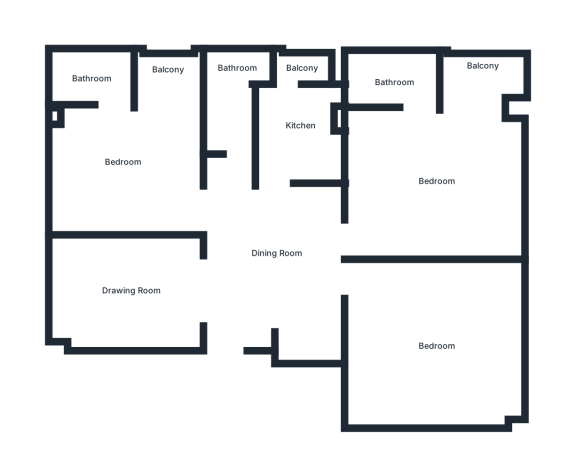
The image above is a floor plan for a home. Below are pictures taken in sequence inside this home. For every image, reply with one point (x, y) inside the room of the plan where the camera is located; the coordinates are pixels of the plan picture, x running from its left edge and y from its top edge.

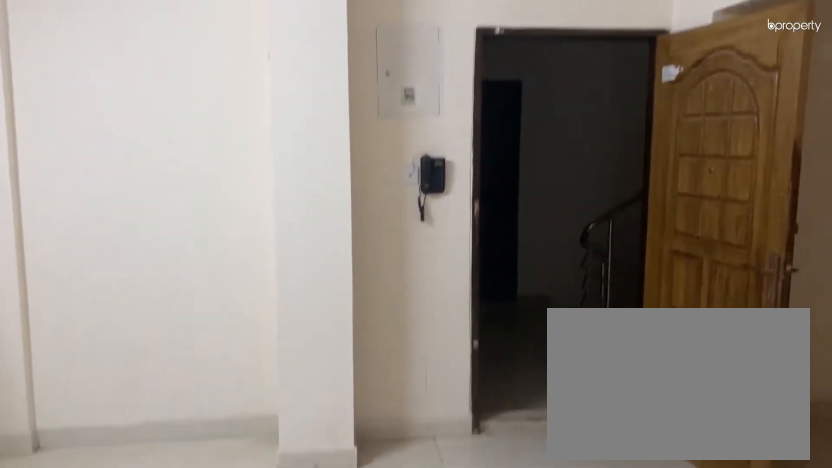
(266, 260)
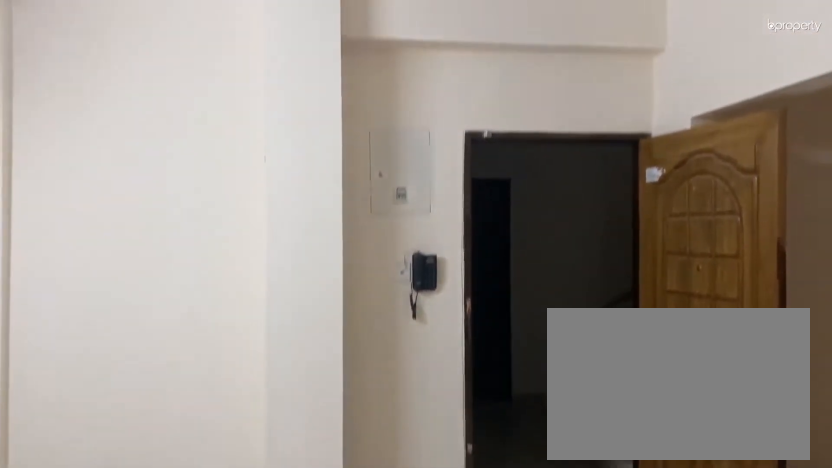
(266, 260)
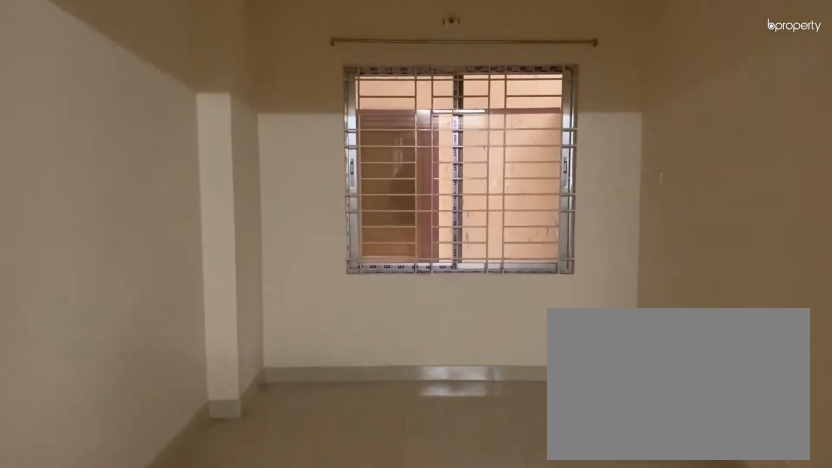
(131, 284)
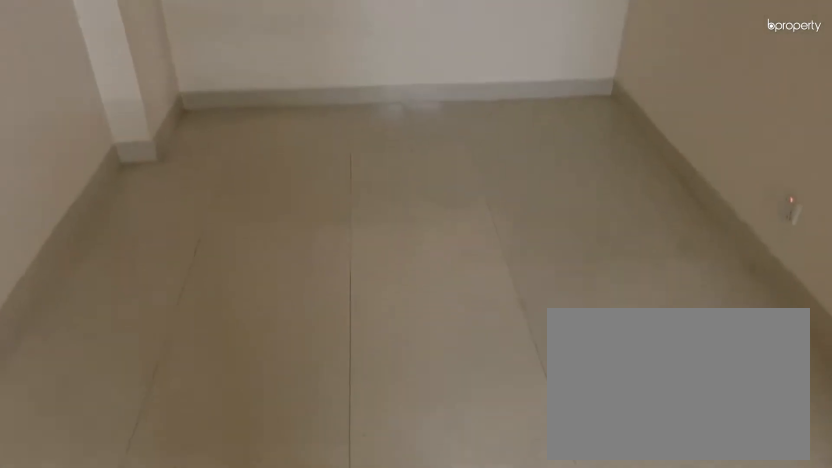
(131, 284)
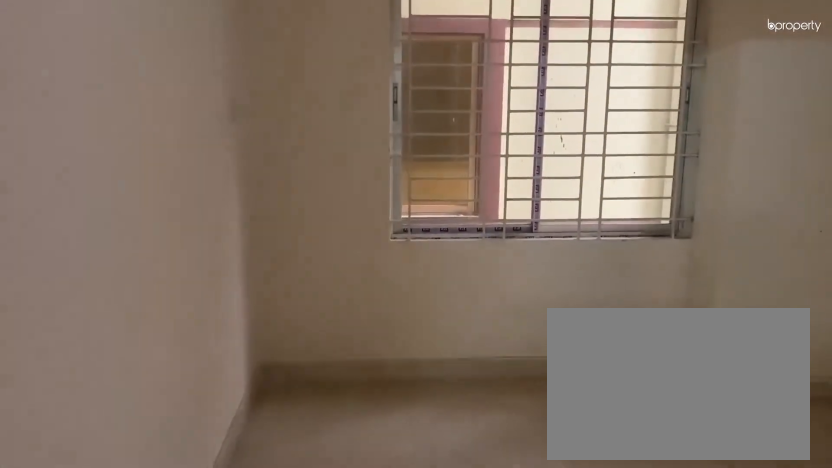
(121, 152)
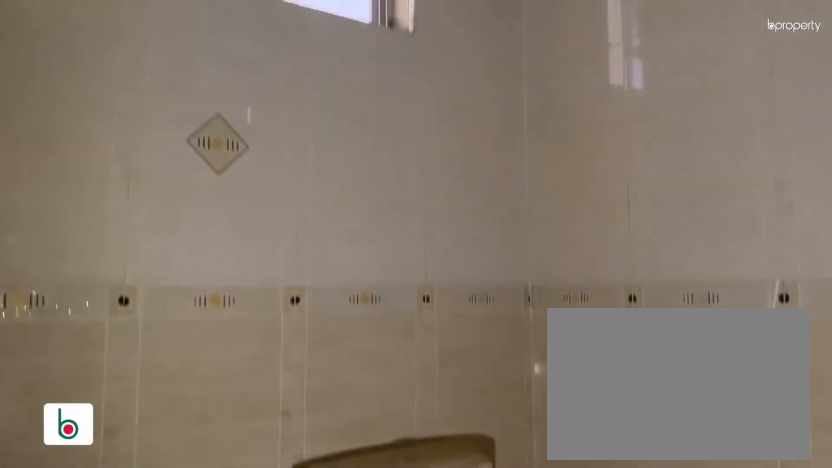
(88, 79)
